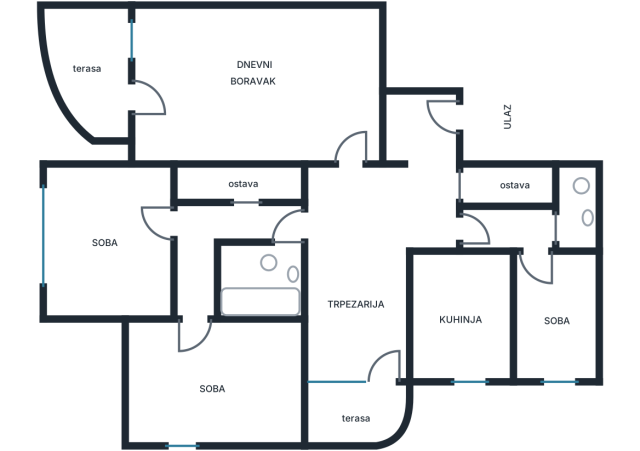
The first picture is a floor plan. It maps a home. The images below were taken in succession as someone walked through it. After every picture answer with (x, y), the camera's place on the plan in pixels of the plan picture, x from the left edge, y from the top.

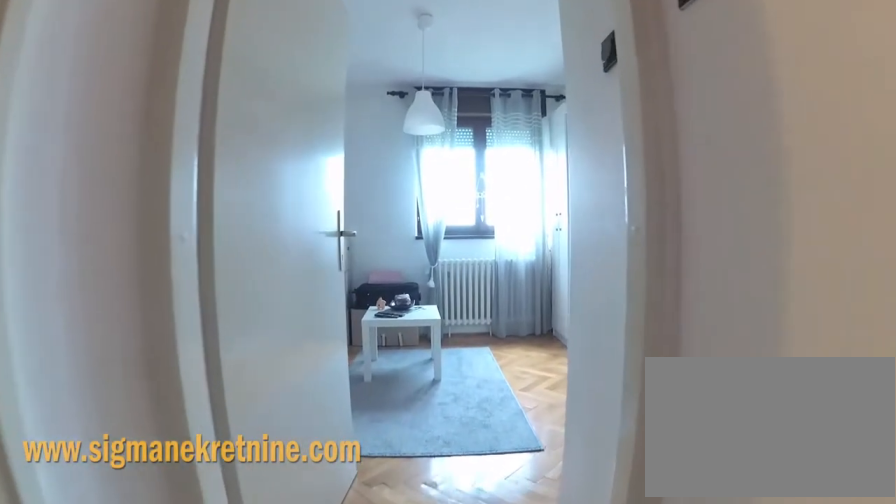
(192, 251)
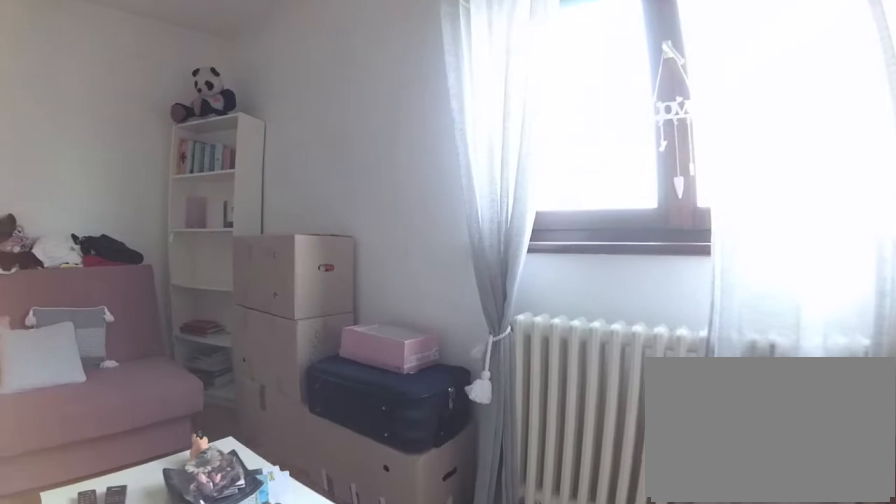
(186, 401)
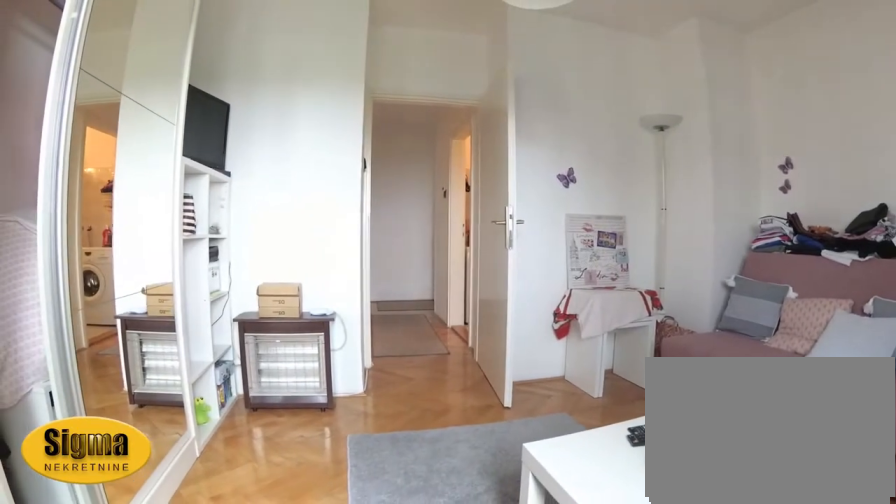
(210, 443)
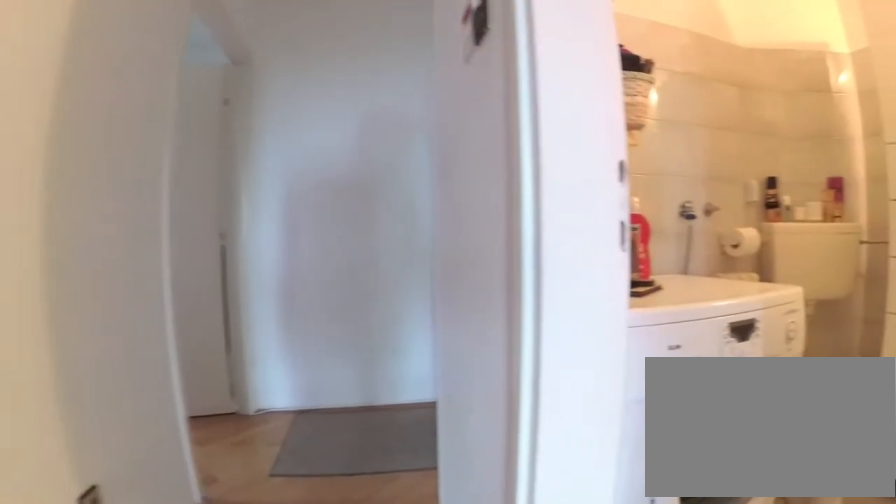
(191, 307)
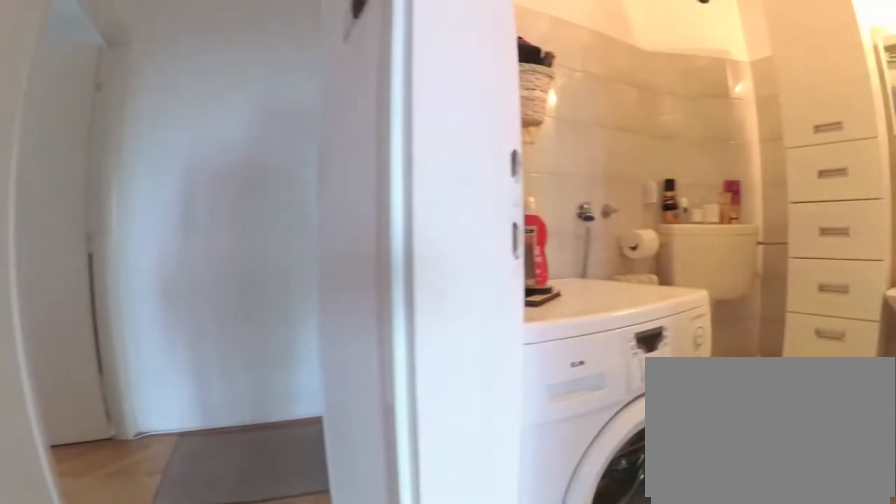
(189, 301)
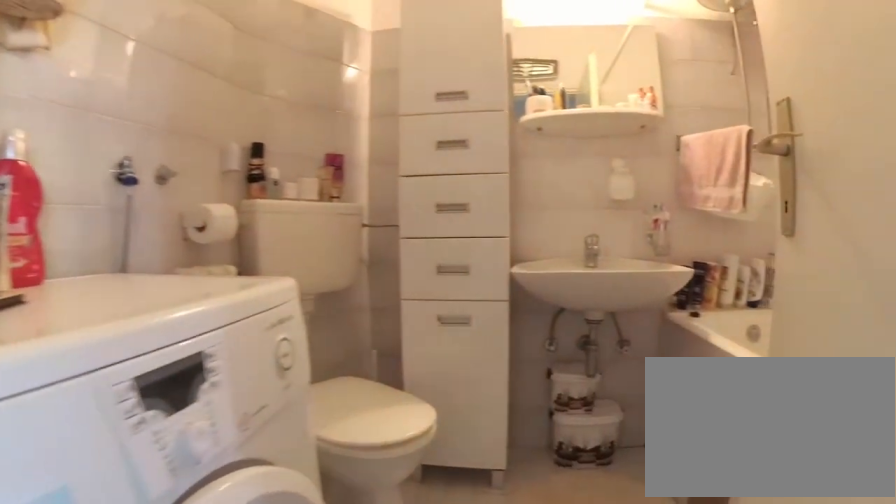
(197, 286)
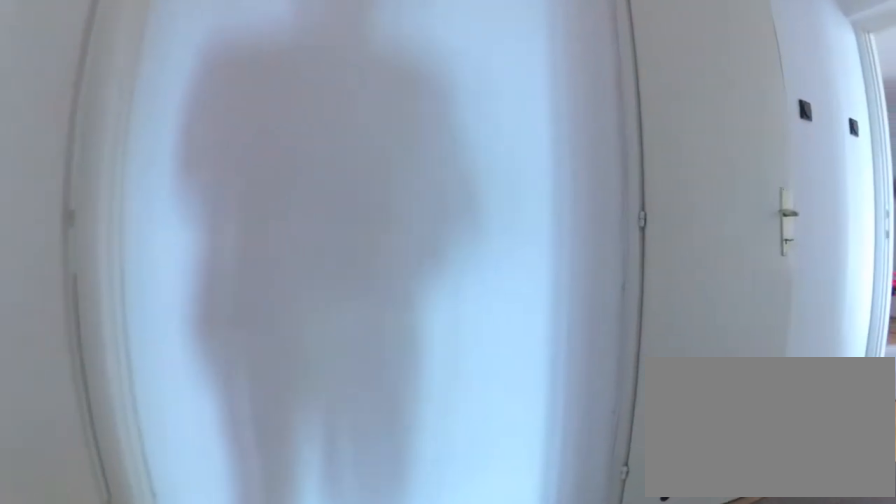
(196, 256)
